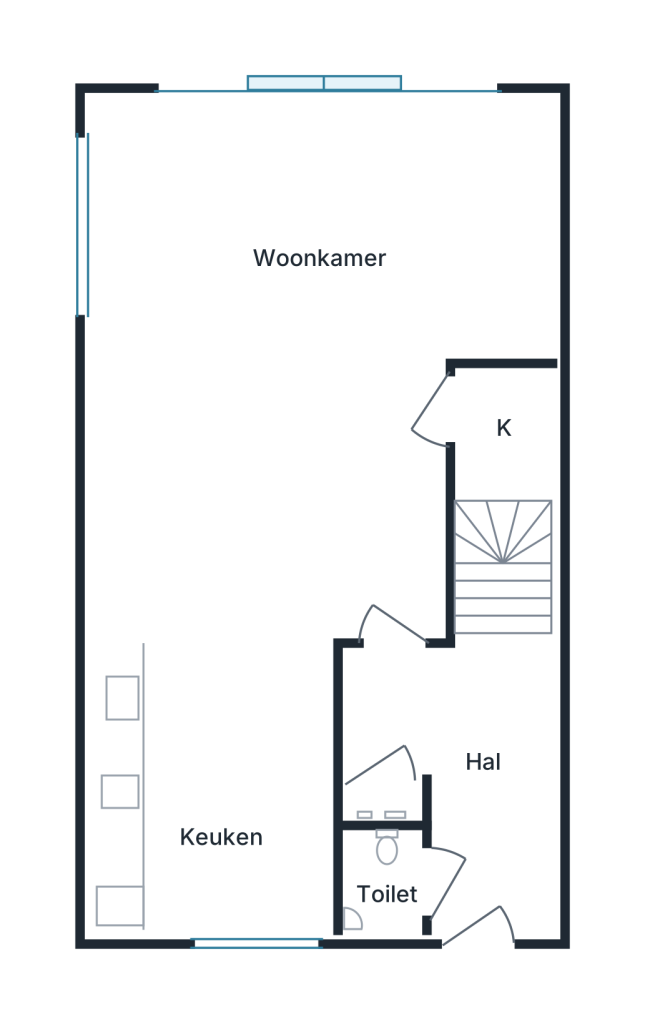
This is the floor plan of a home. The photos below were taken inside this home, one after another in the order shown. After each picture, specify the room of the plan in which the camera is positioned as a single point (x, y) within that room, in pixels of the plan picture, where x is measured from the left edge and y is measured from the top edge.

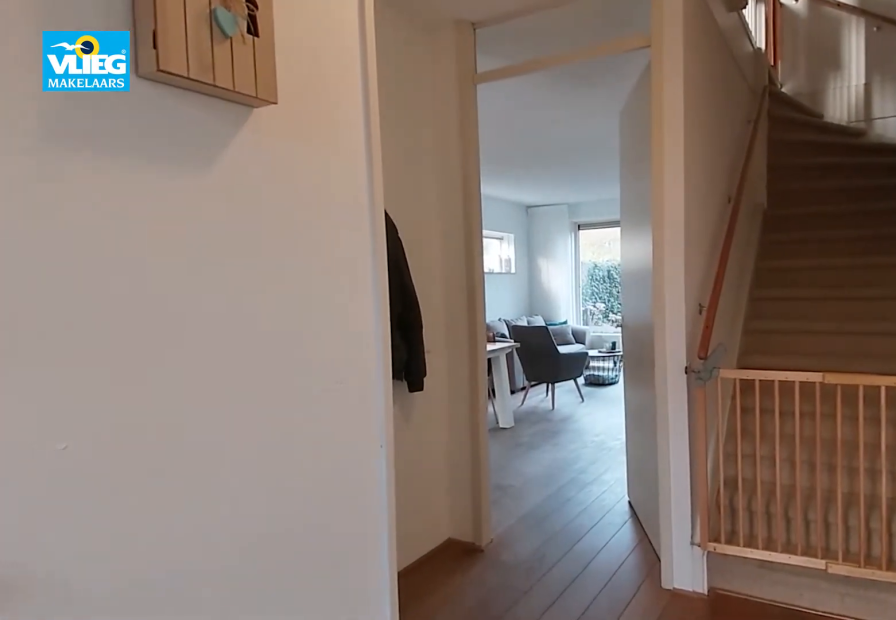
(464, 767)
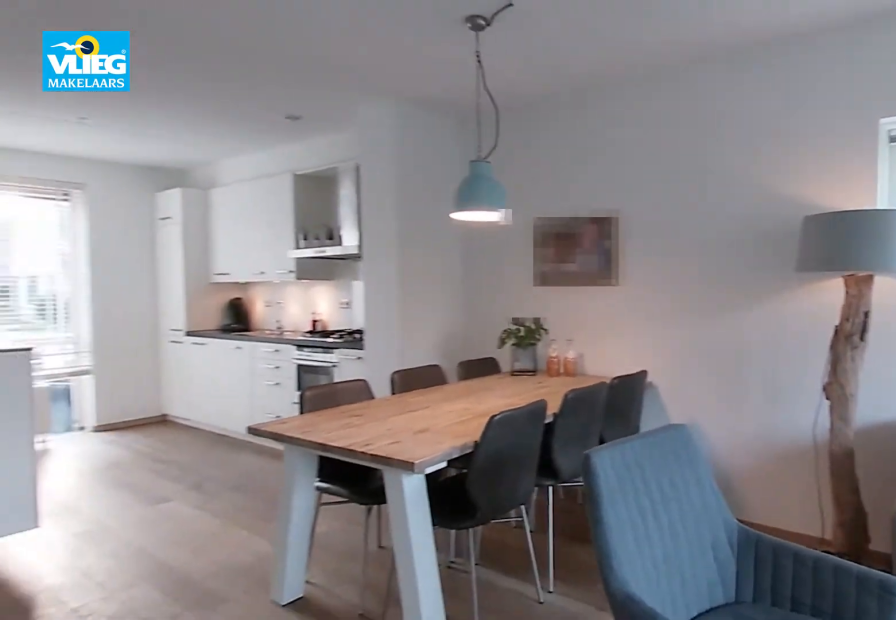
(290, 341)
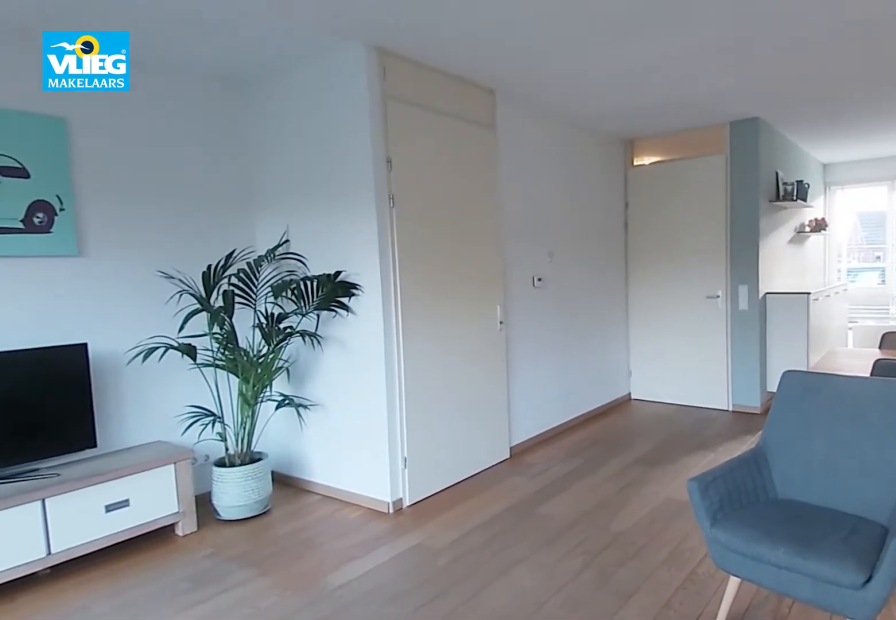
(290, 341)
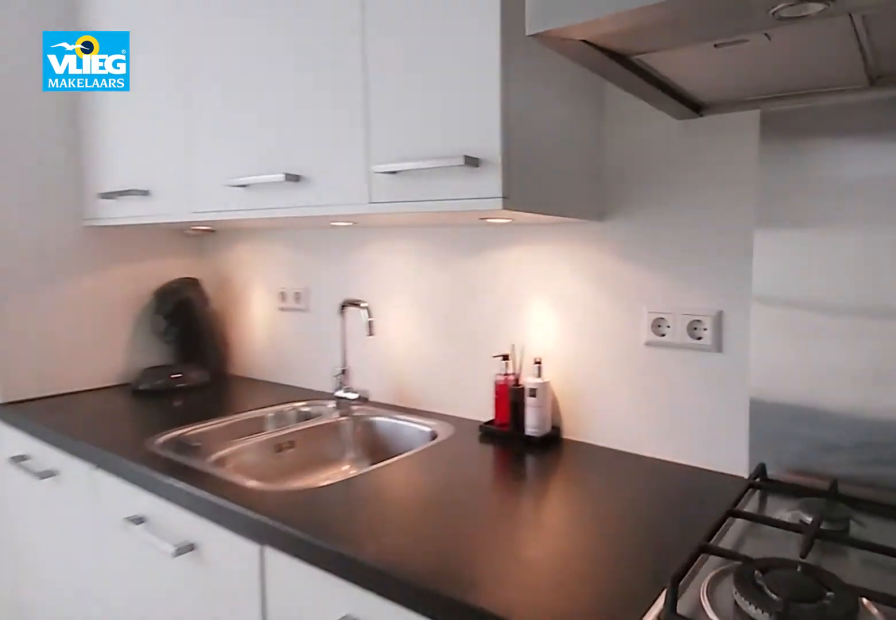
(214, 786)
